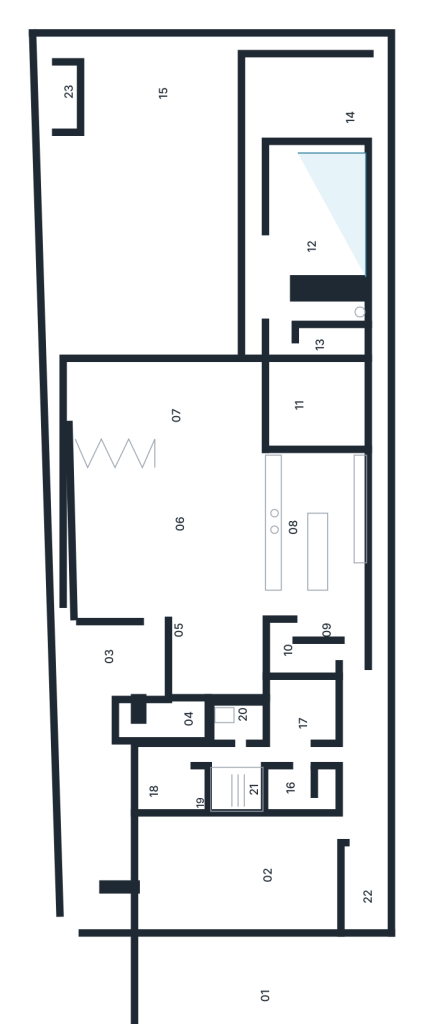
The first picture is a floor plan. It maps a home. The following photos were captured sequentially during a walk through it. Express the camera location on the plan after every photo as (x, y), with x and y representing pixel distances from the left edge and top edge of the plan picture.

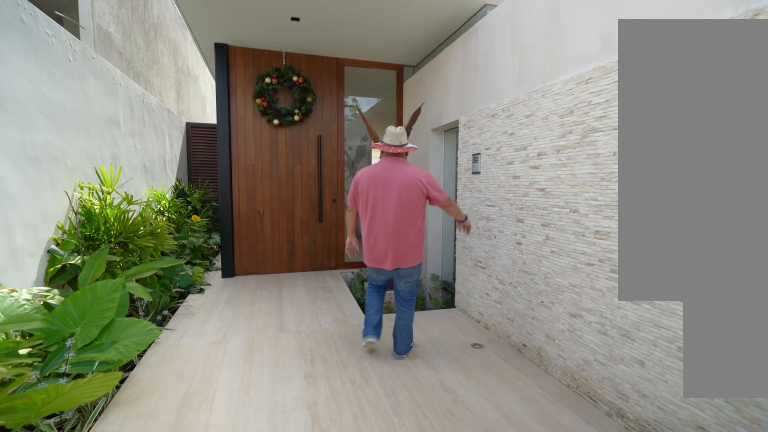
(102, 806)
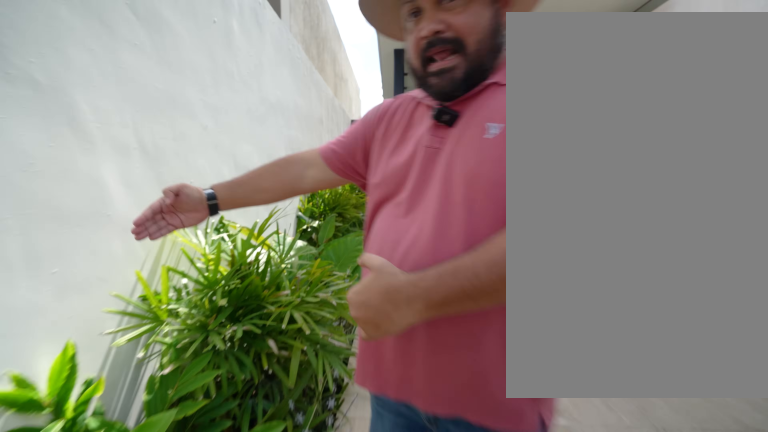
(104, 772)
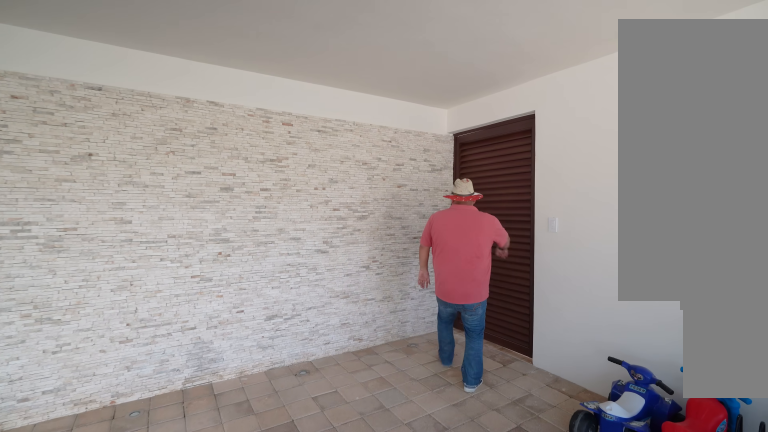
(262, 906)
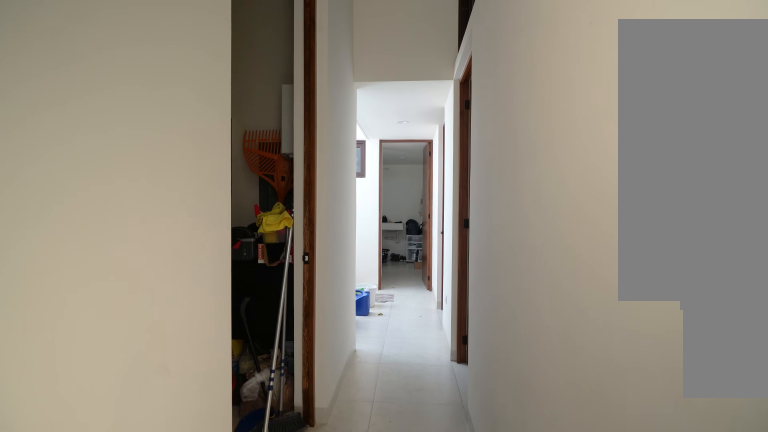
(350, 754)
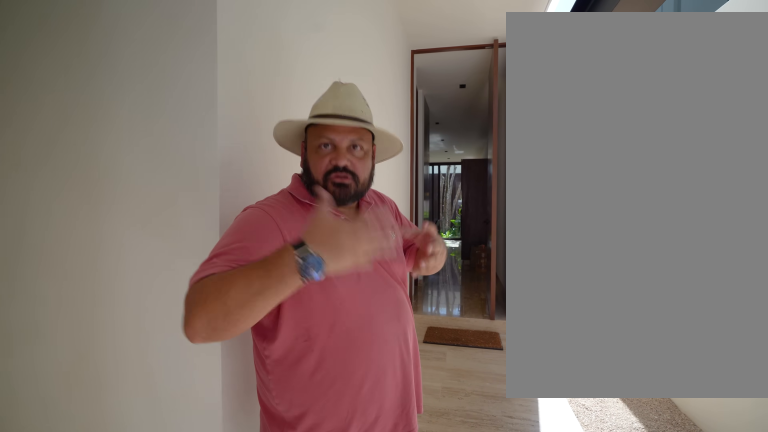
(352, 751)
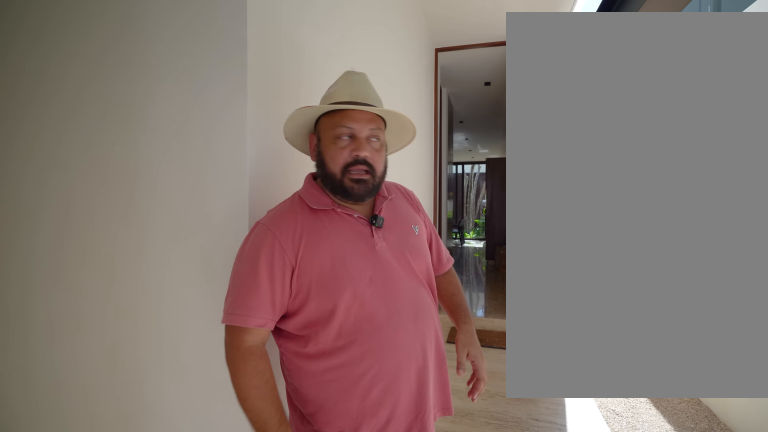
(352, 751)
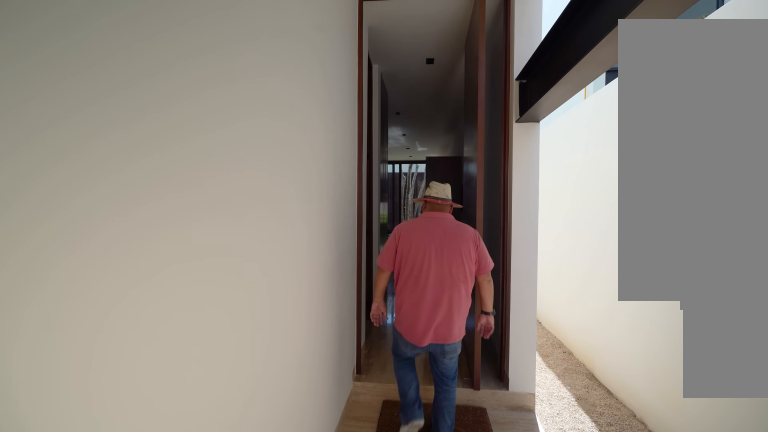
(352, 751)
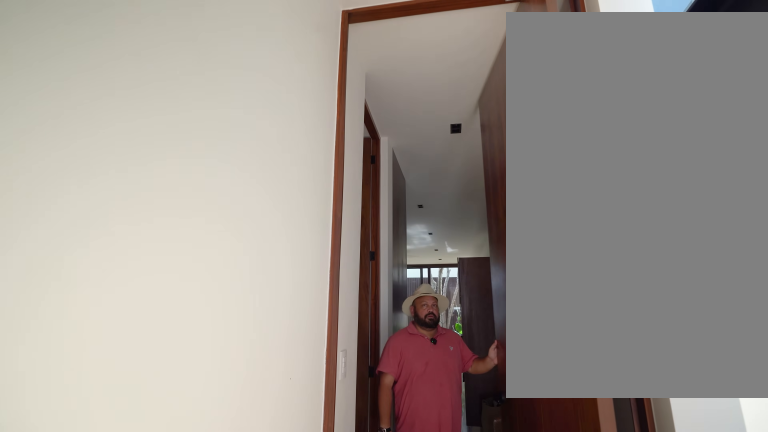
(357, 698)
